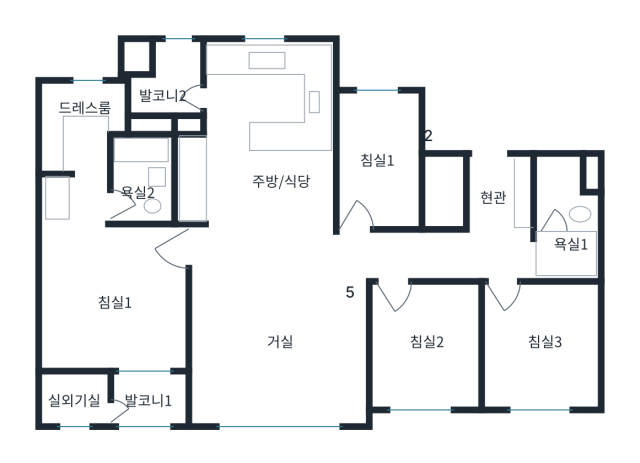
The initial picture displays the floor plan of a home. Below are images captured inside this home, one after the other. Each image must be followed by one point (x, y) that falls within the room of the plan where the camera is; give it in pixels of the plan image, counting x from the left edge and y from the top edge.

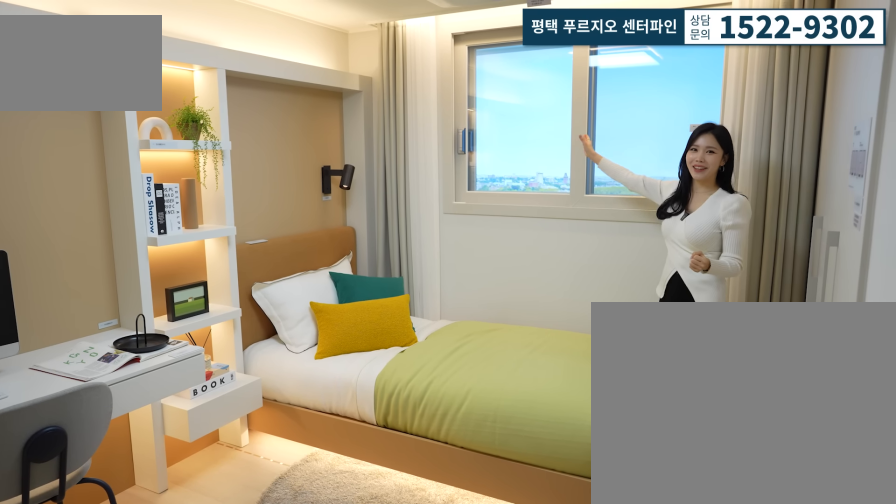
(543, 348)
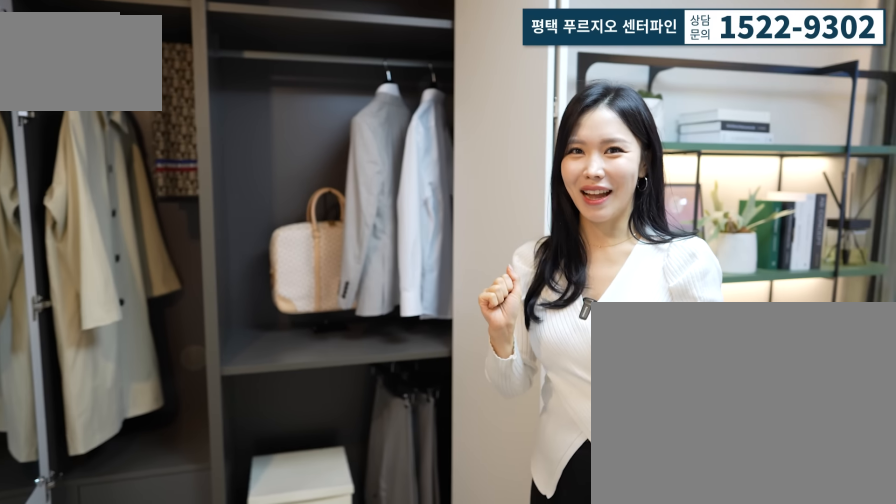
(429, 361)
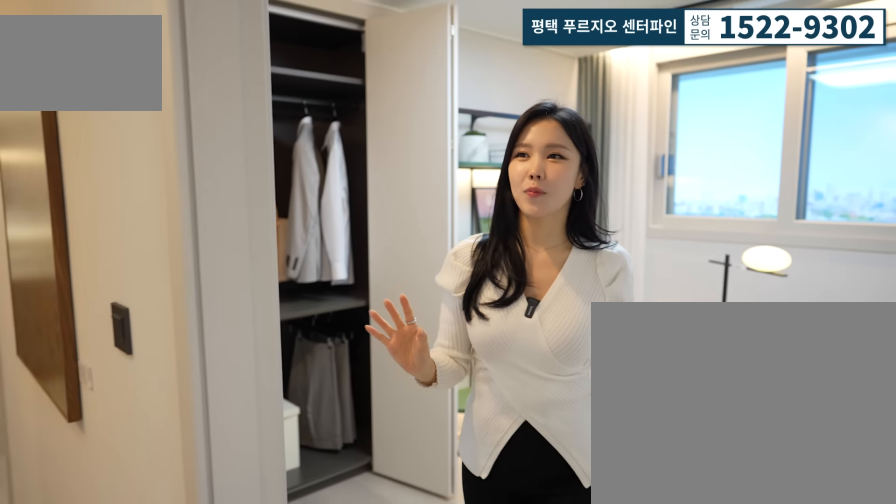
(429, 361)
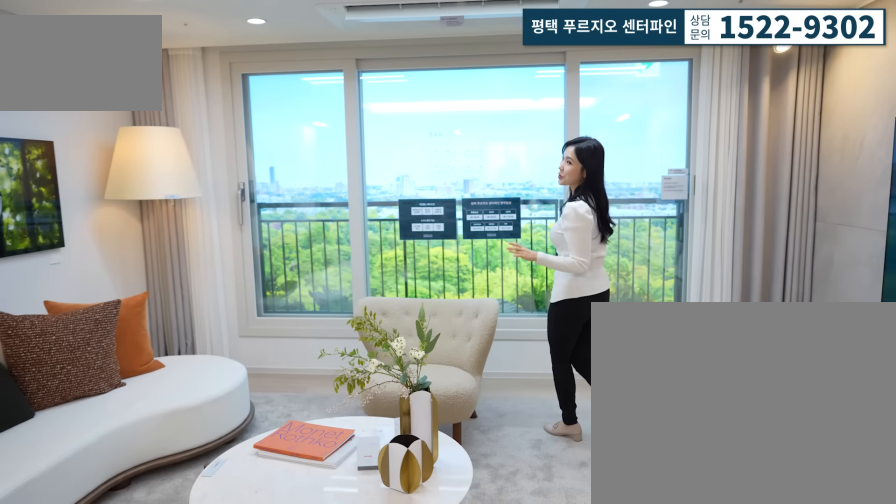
(274, 356)
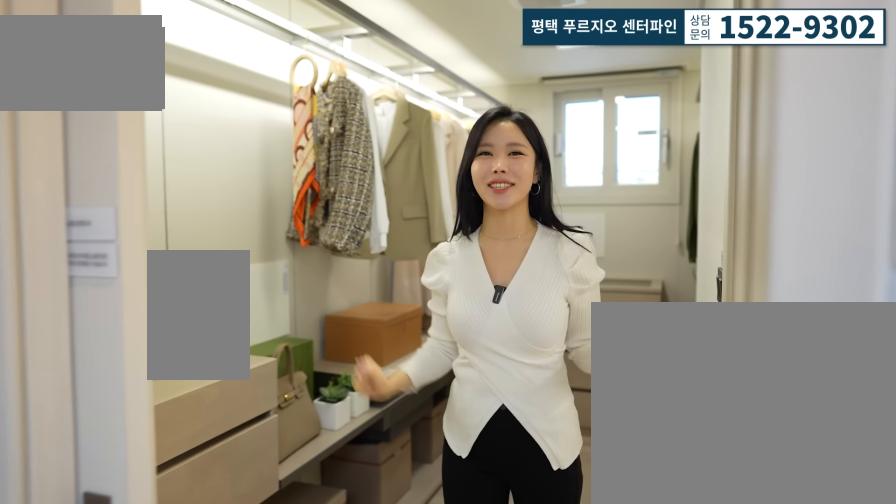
(83, 148)
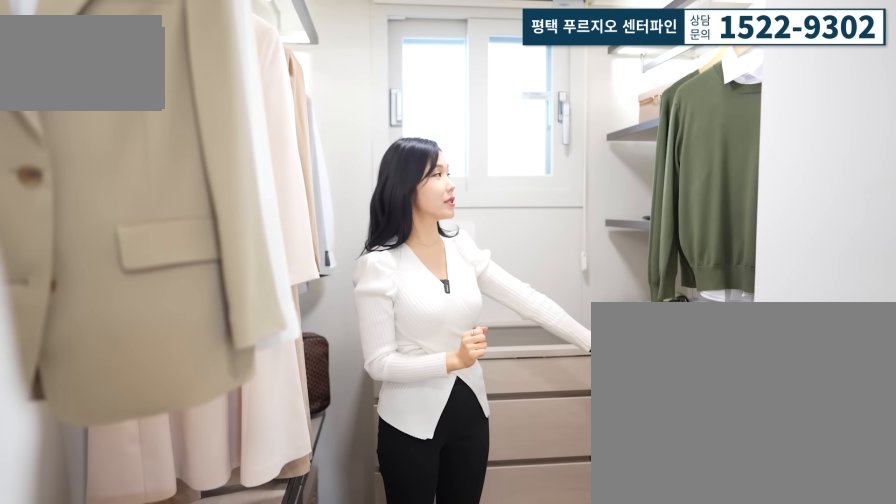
(83, 148)
